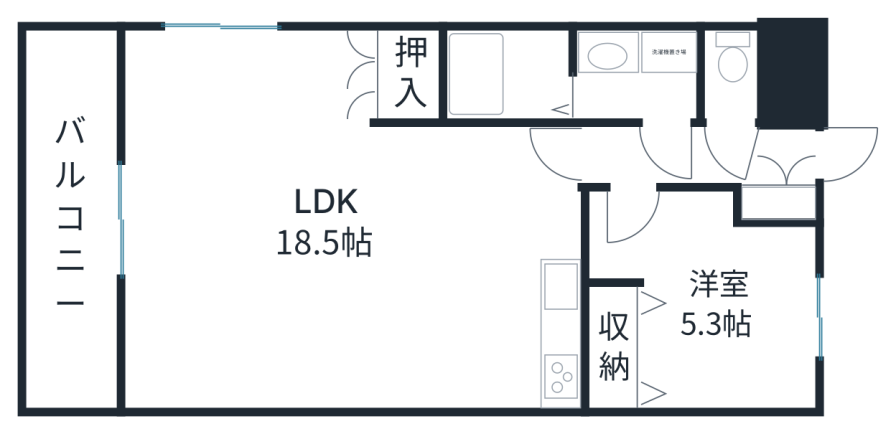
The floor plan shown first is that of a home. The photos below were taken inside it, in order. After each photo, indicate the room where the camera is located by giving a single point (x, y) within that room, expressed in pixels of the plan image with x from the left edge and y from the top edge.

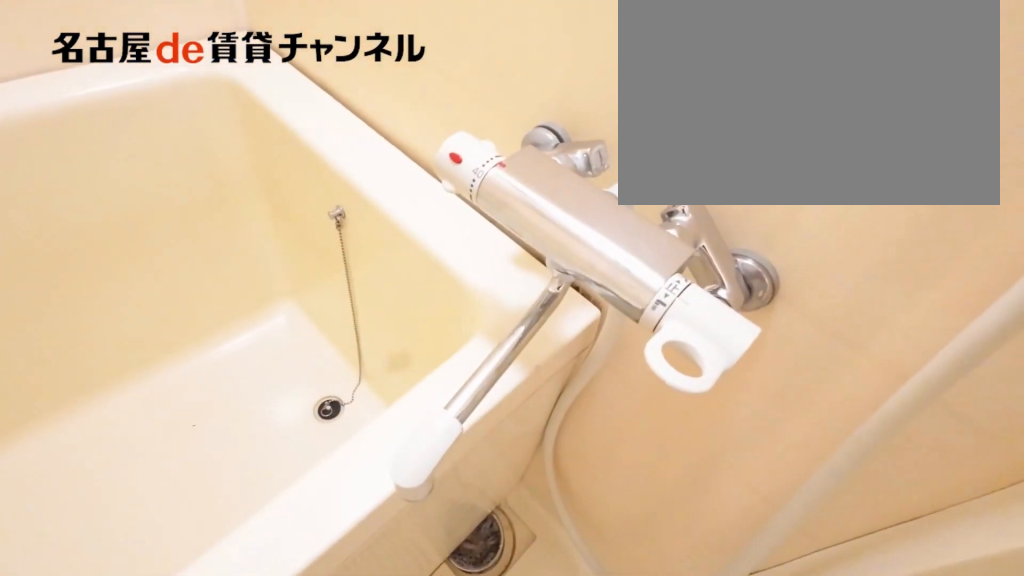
(509, 76)
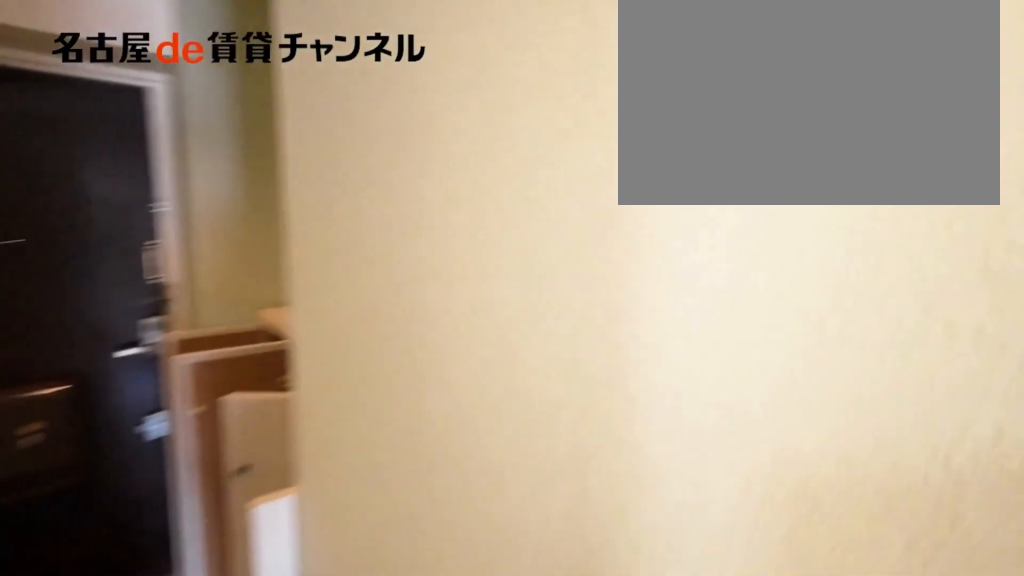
(672, 154)
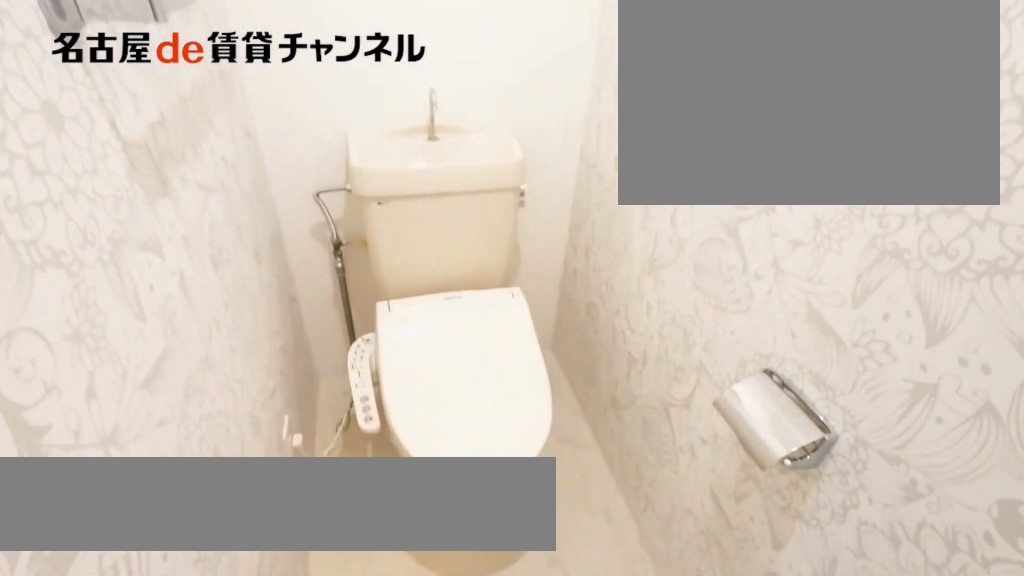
(735, 73)
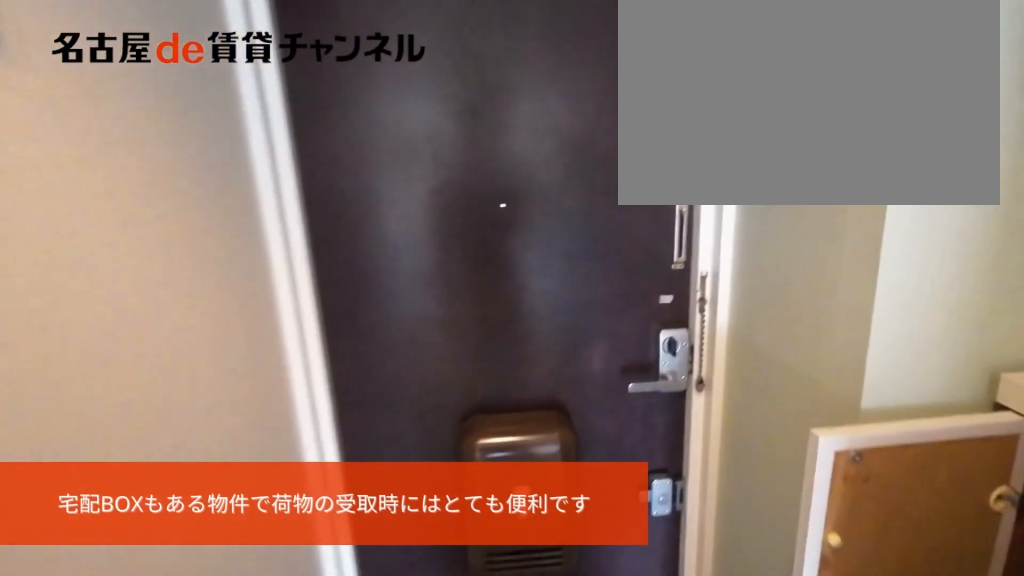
(762, 157)
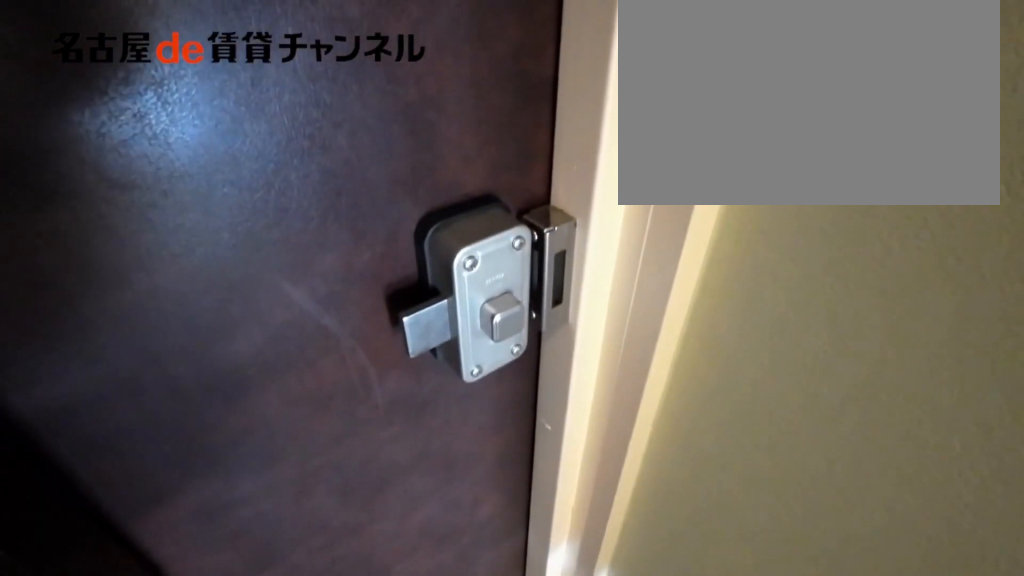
(762, 157)
